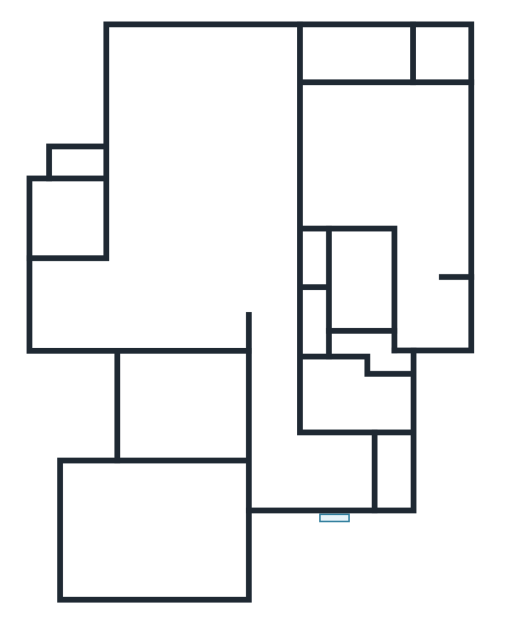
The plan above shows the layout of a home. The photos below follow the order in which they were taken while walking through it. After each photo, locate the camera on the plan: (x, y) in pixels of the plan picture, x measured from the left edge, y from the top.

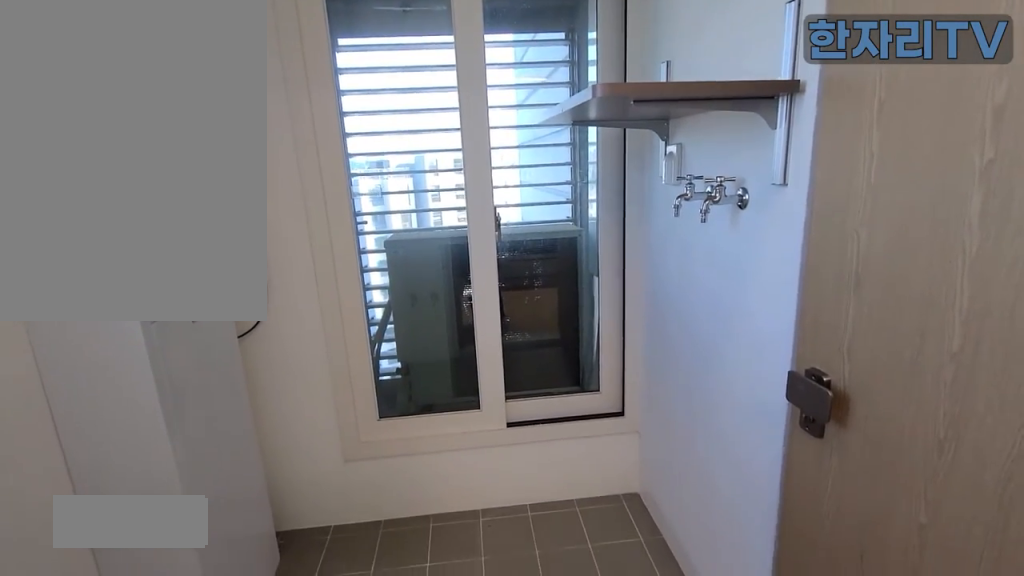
(68, 220)
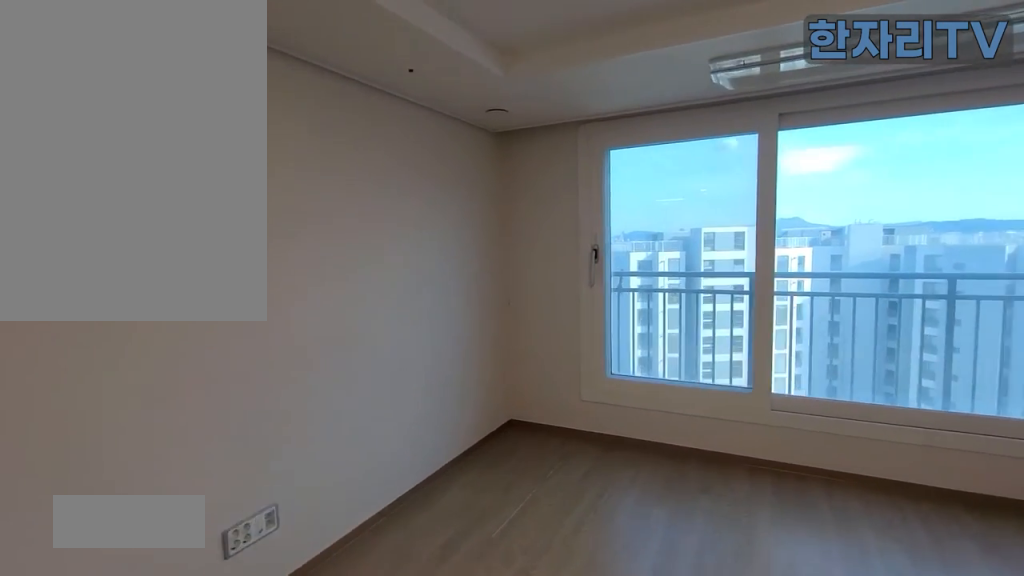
(201, 119)
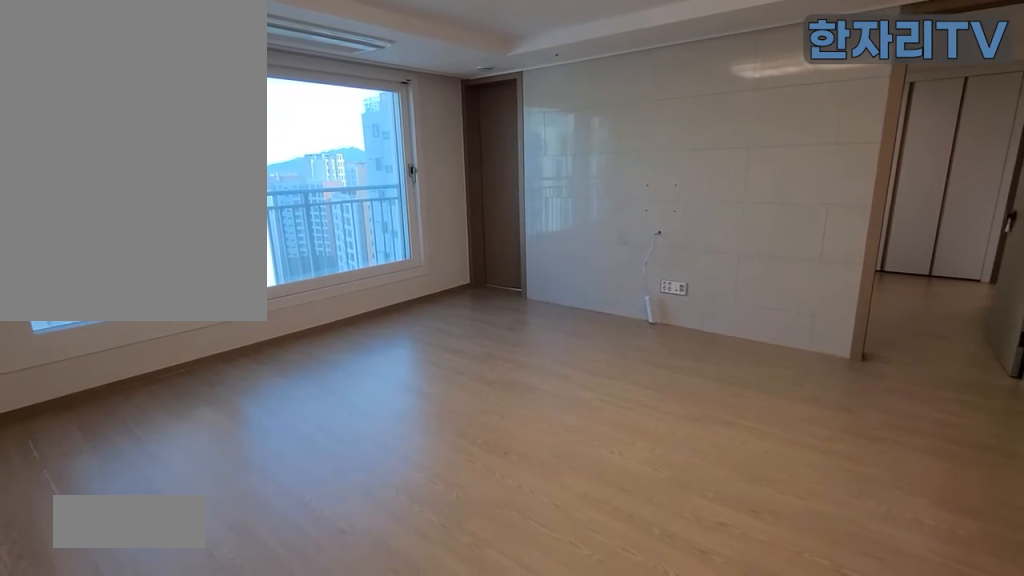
(201, 119)
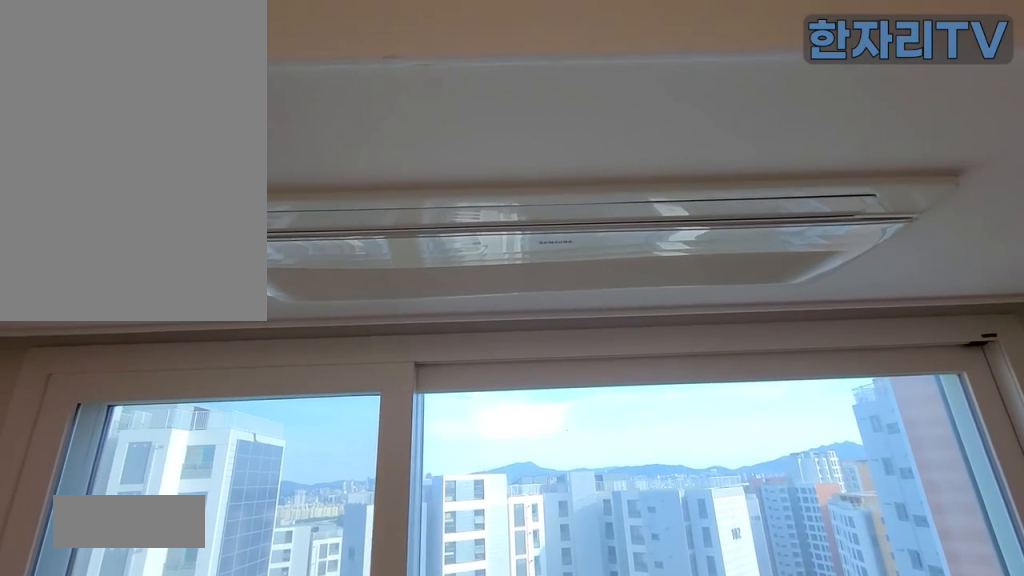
(201, 119)
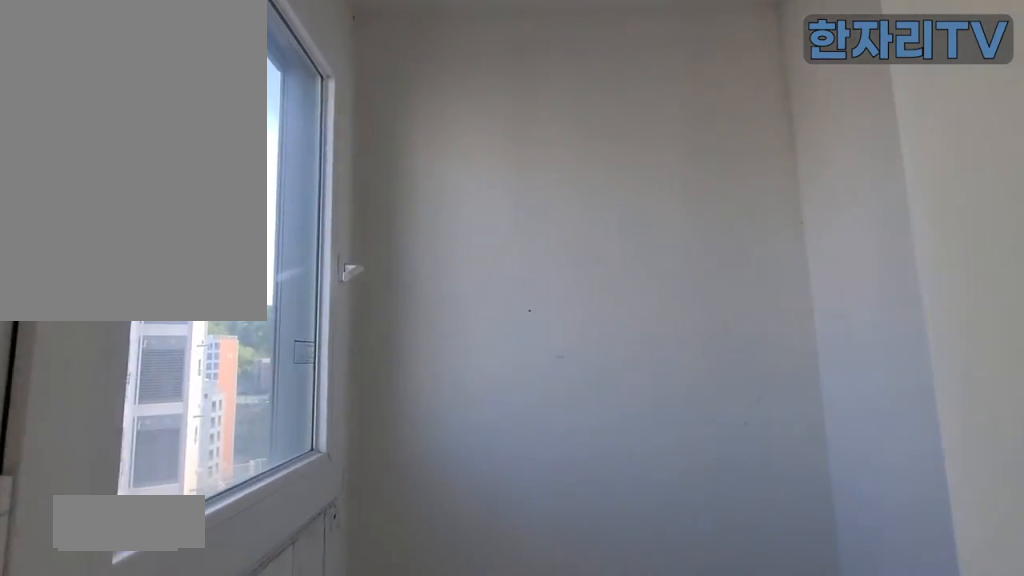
(359, 51)
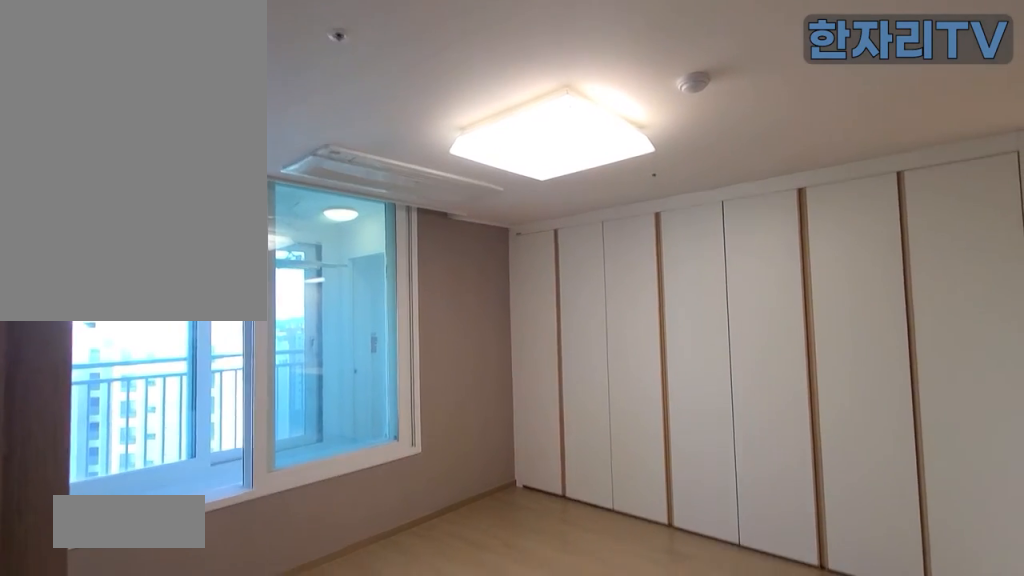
(377, 134)
